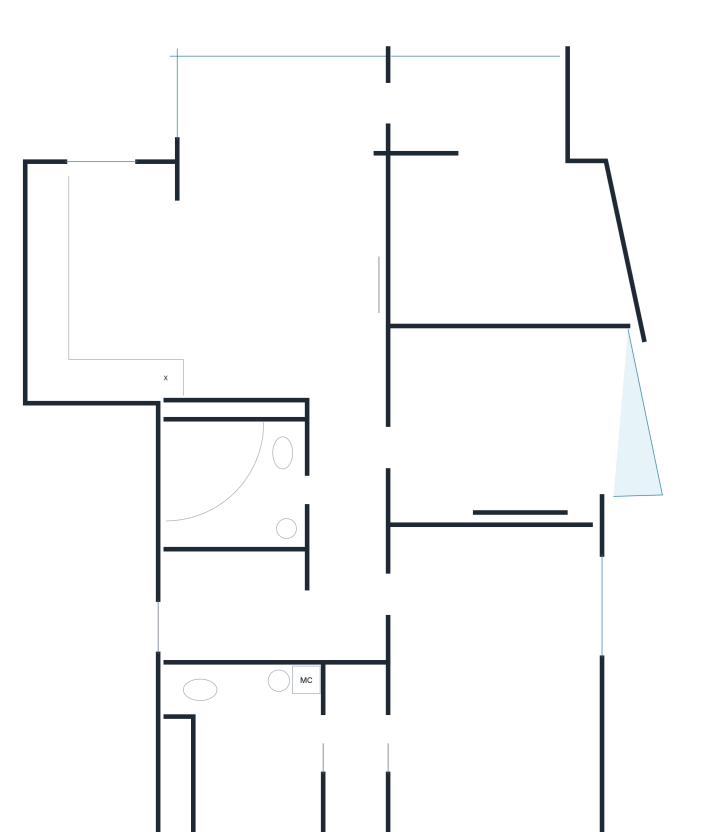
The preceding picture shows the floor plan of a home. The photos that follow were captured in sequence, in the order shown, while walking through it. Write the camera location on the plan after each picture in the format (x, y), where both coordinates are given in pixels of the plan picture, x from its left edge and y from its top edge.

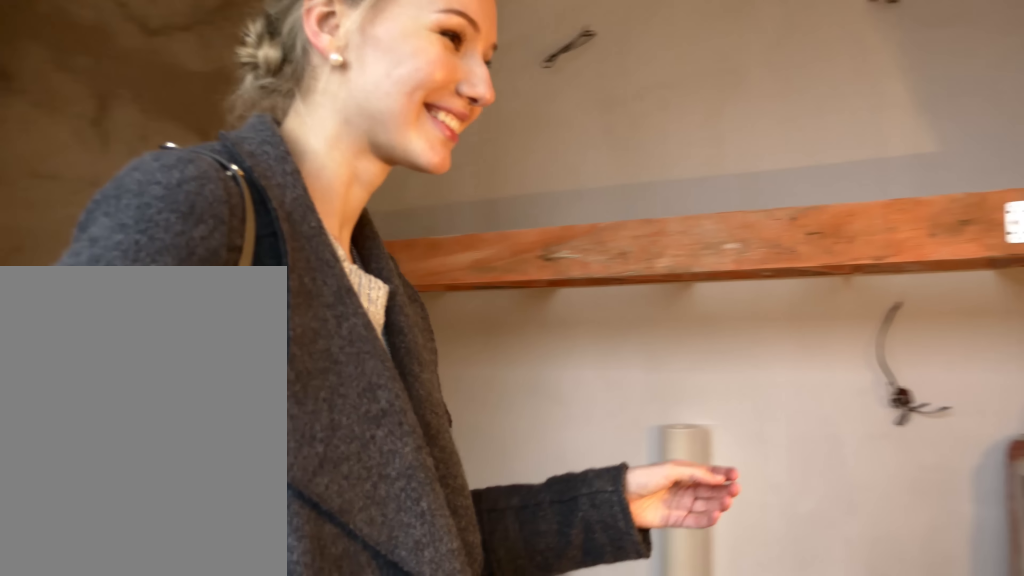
(483, 124)
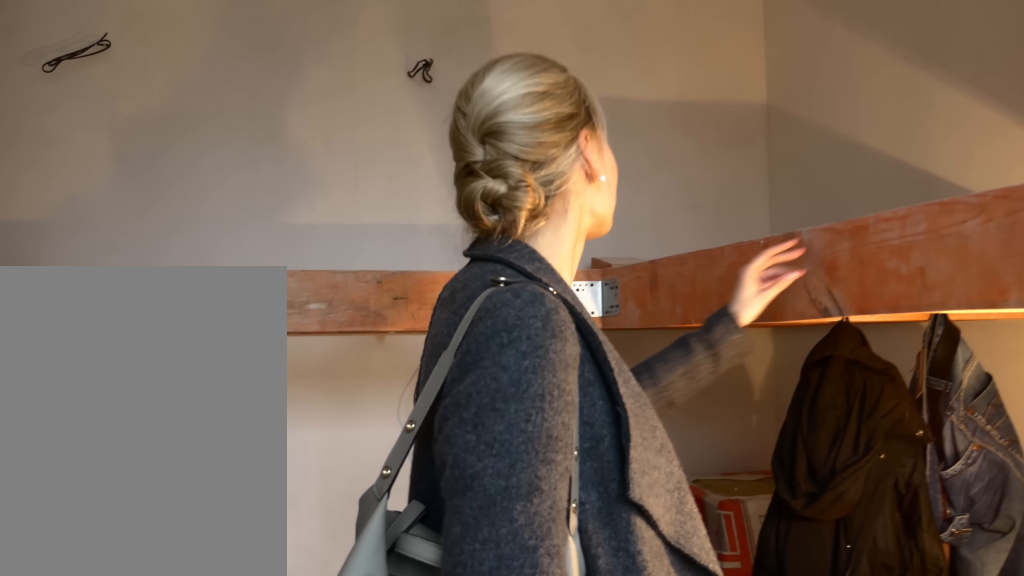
(522, 112)
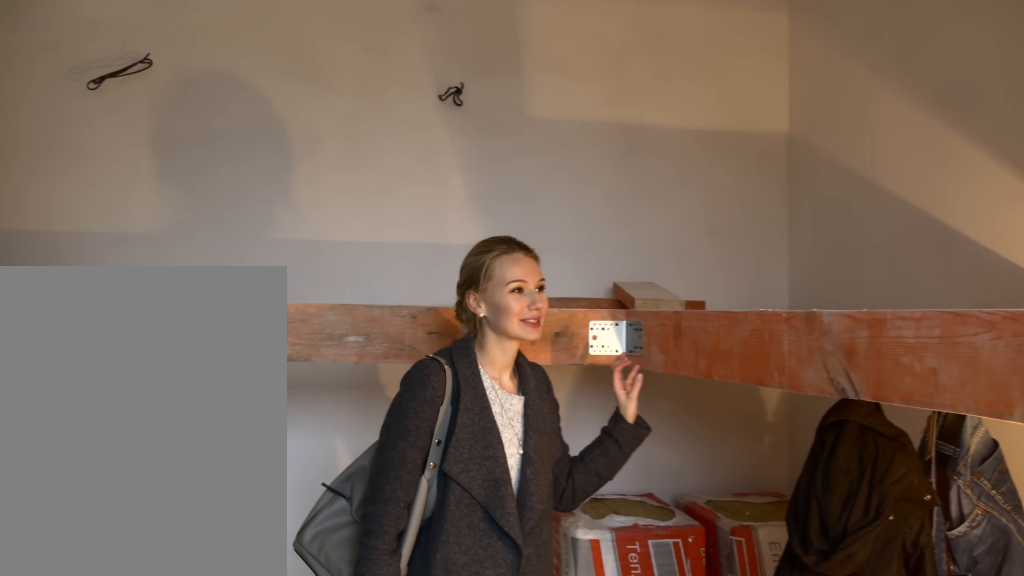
(526, 106)
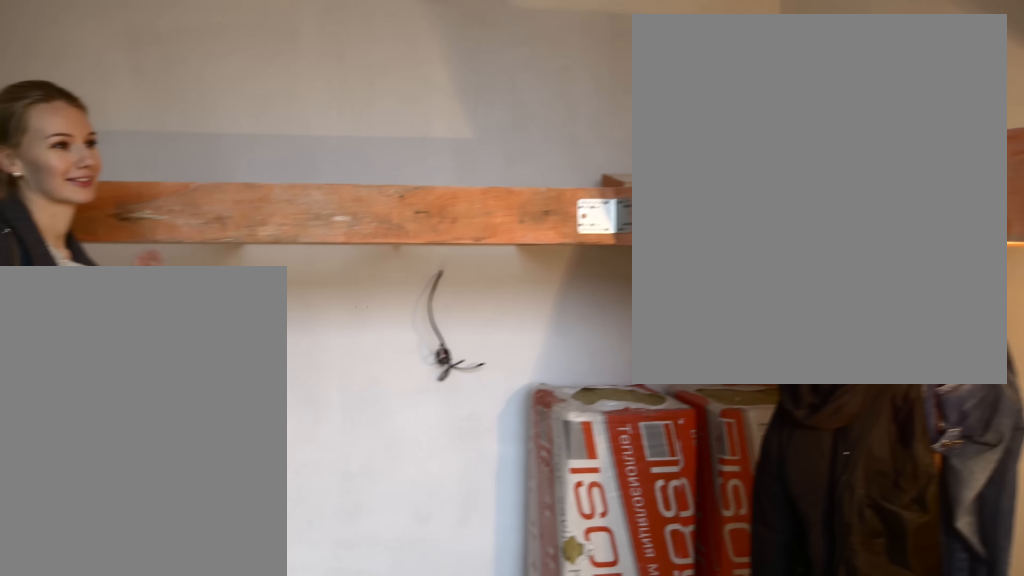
(522, 103)
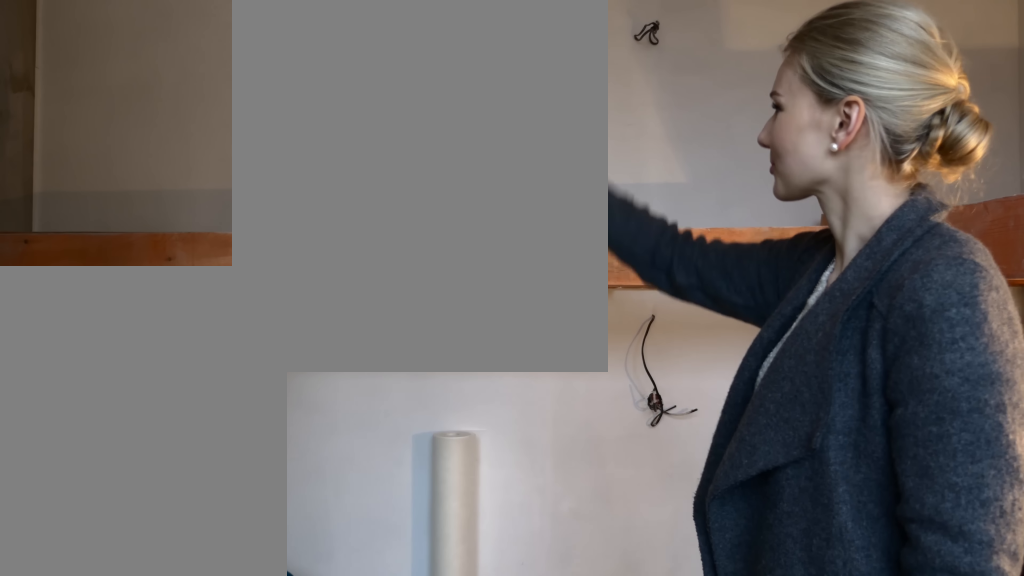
(516, 103)
